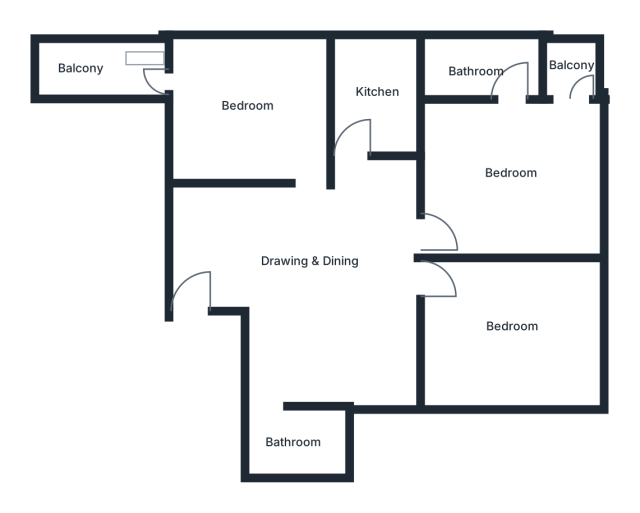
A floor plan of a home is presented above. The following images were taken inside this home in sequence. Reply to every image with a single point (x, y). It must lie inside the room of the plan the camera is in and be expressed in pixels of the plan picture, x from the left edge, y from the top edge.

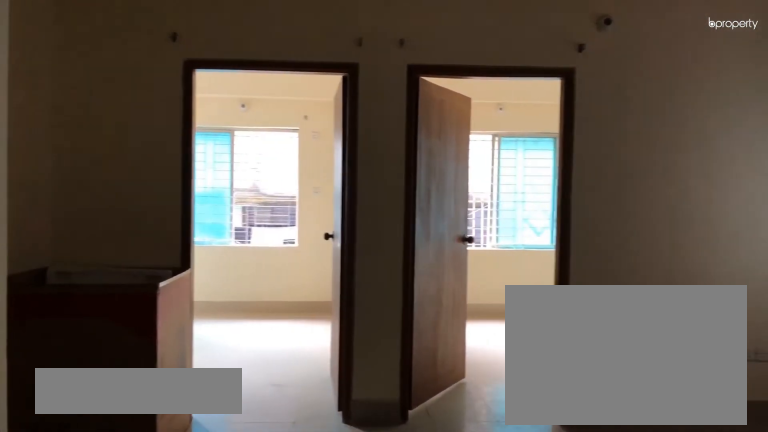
(308, 261)
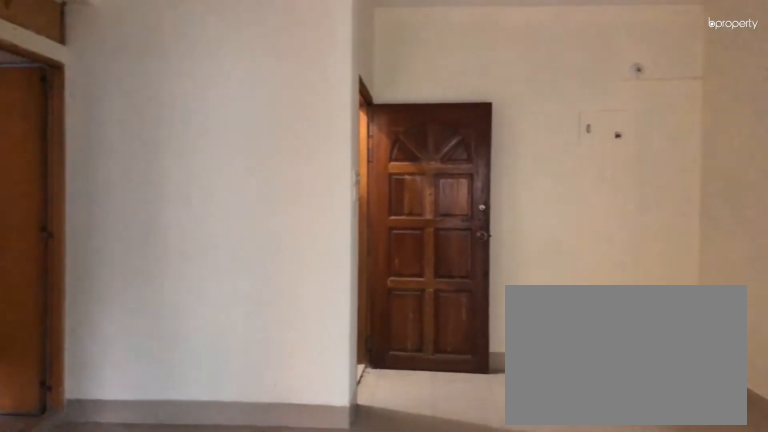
(308, 261)
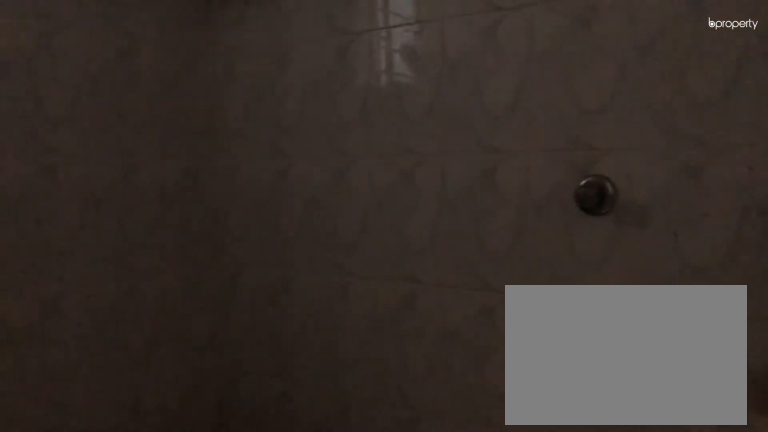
(294, 442)
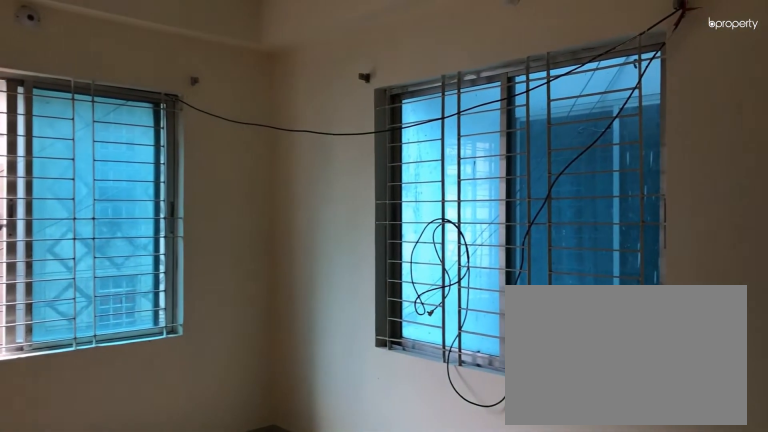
(514, 328)
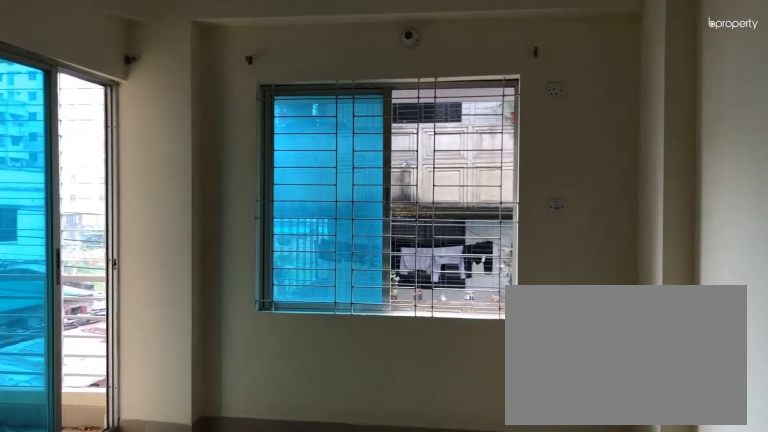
(513, 171)
